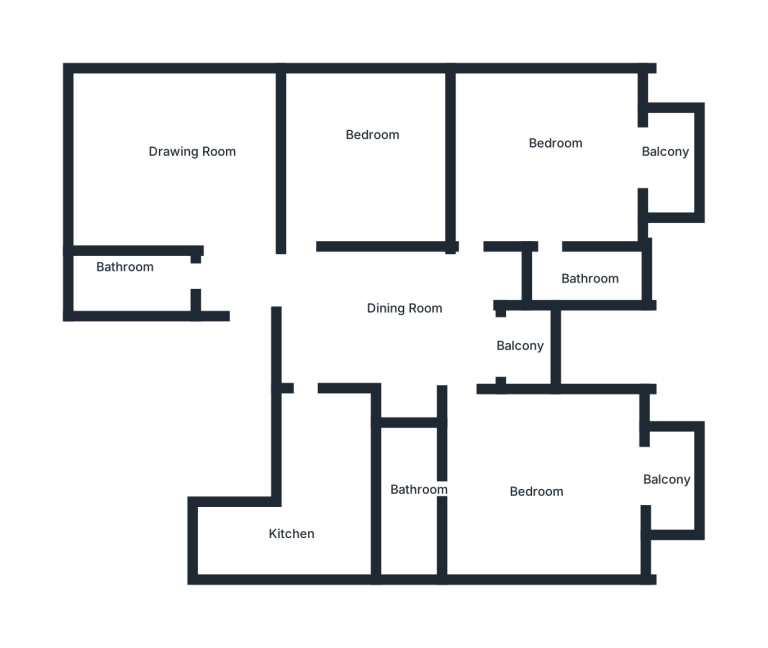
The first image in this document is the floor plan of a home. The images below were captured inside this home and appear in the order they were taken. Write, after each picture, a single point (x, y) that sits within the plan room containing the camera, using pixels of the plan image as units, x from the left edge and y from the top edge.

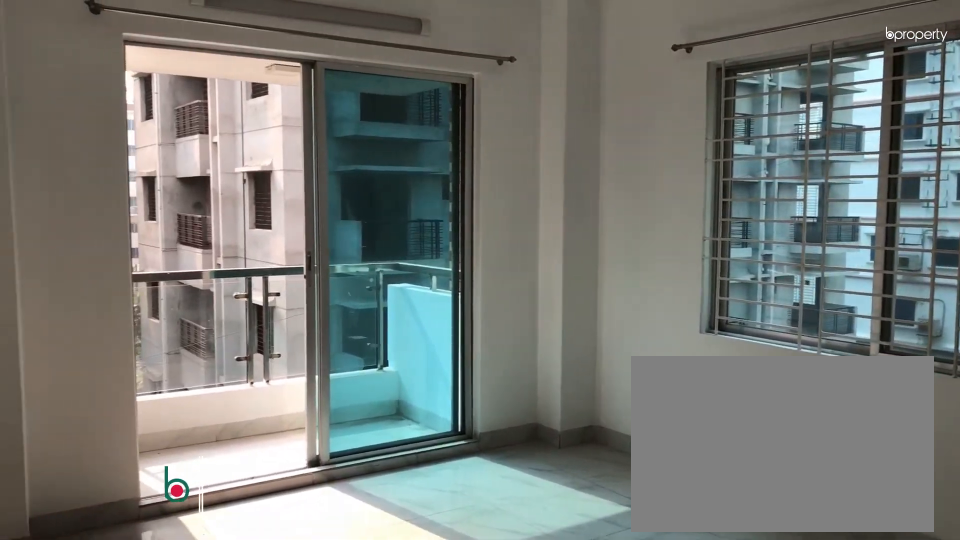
(531, 487)
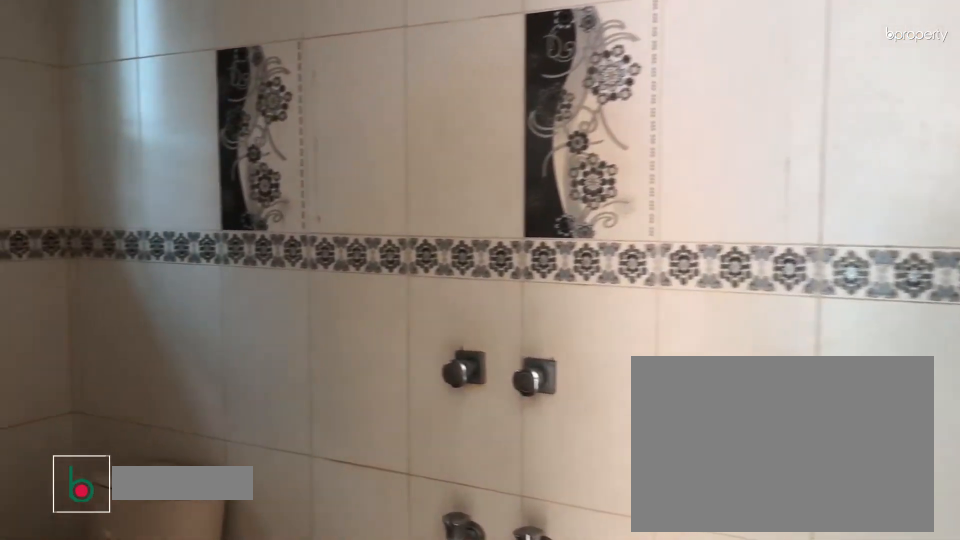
(414, 487)
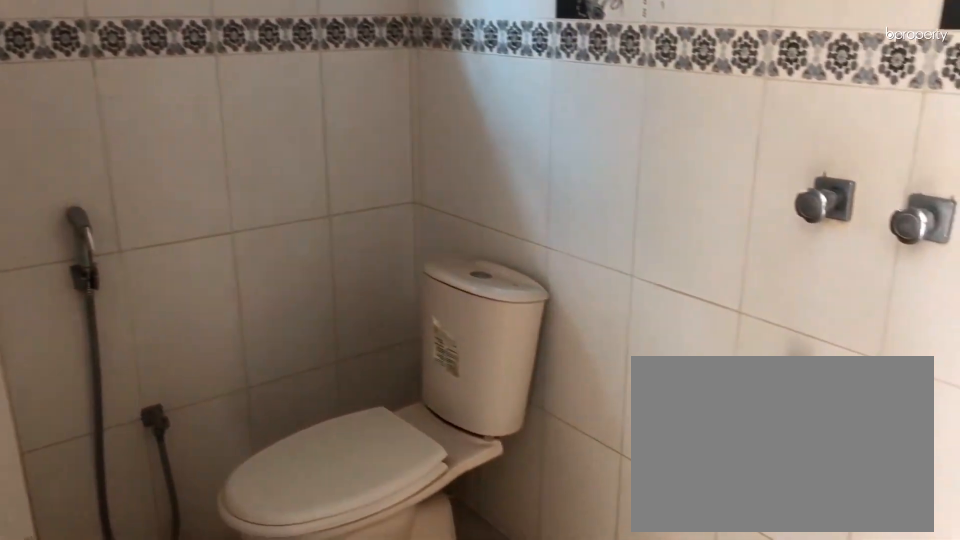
(414, 487)
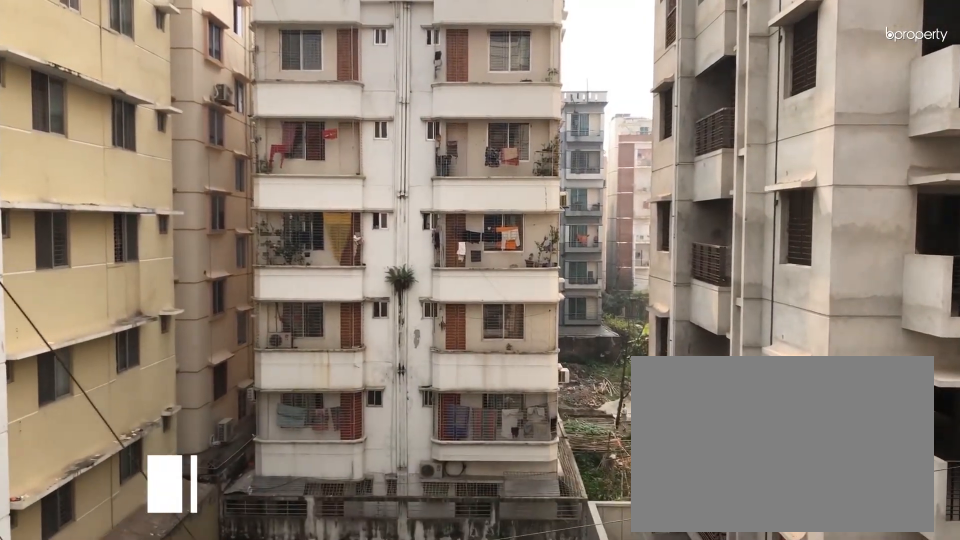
(663, 478)
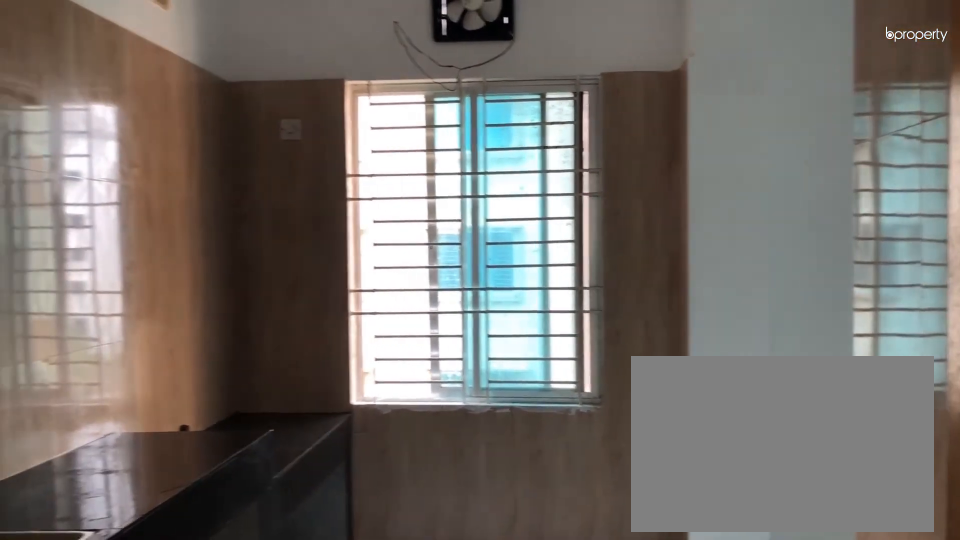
(330, 474)
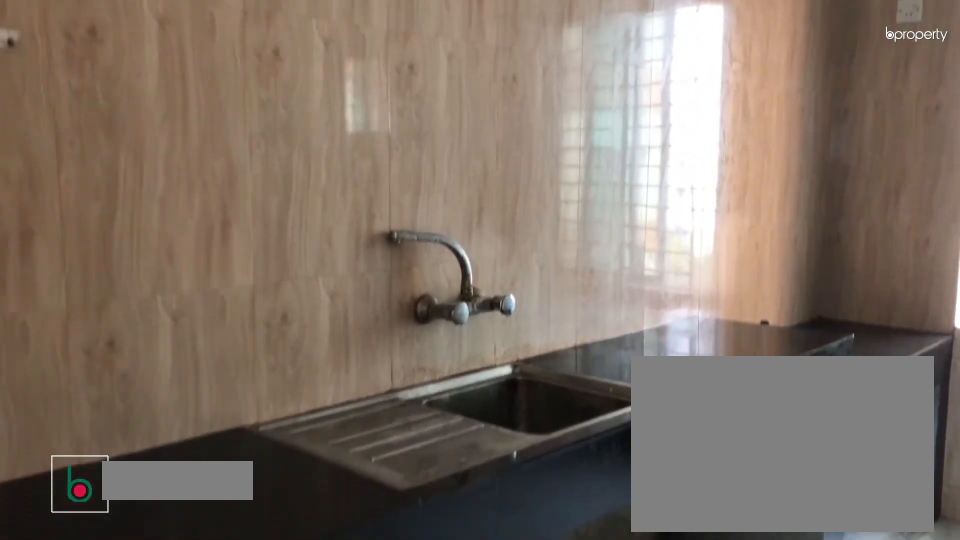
(330, 474)
